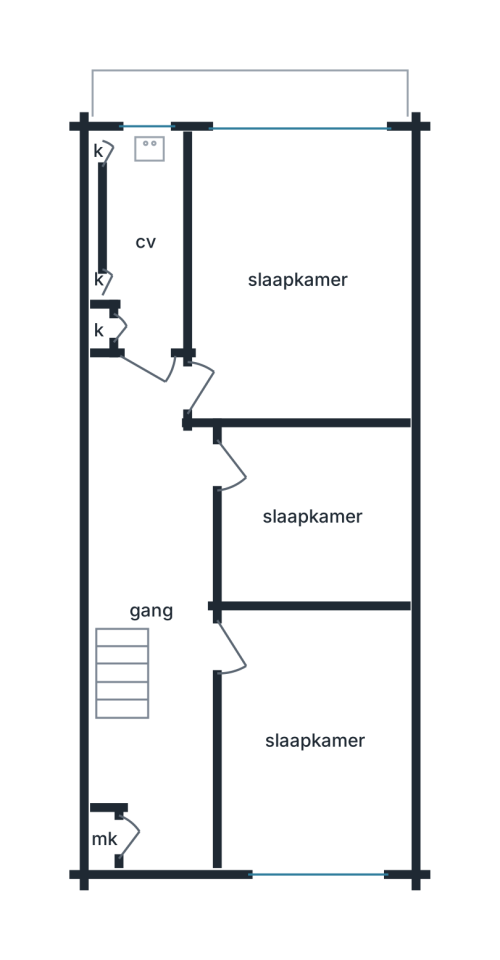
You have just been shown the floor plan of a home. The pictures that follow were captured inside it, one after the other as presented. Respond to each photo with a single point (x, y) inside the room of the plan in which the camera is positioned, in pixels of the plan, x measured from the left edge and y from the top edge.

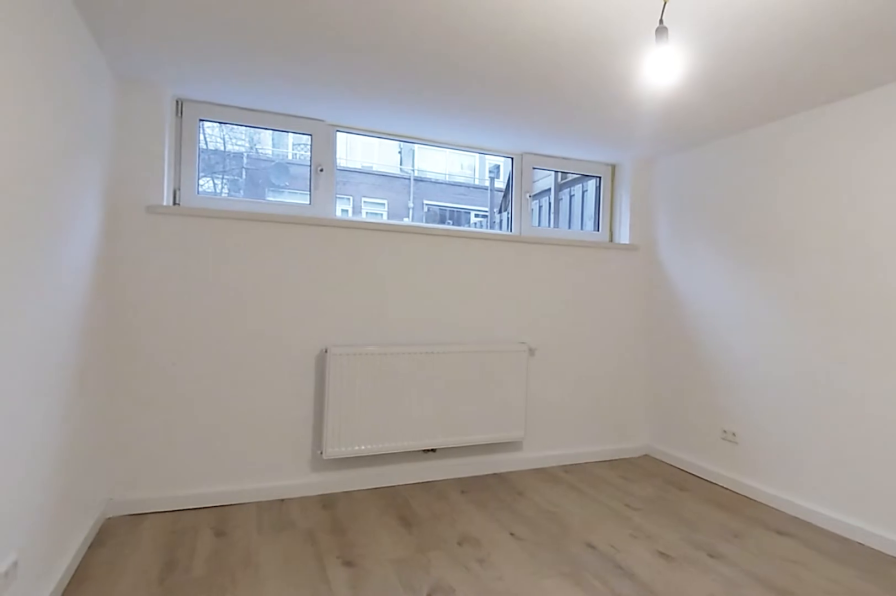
(244, 237)
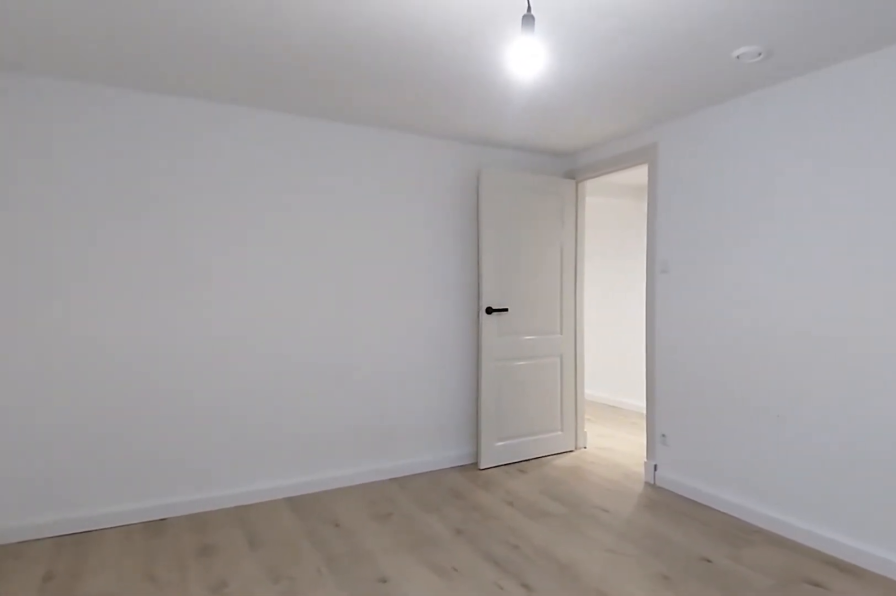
(244, 237)
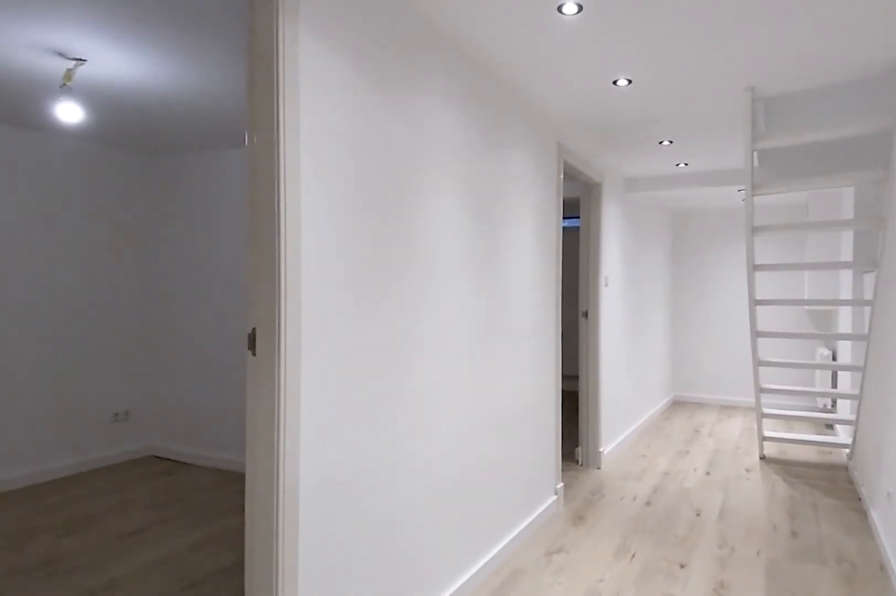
(155, 602)
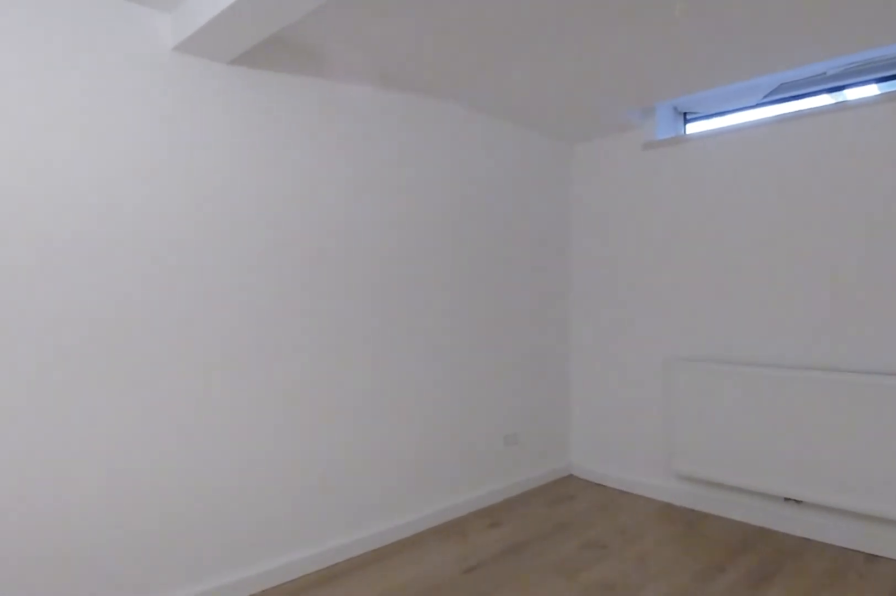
(311, 860)
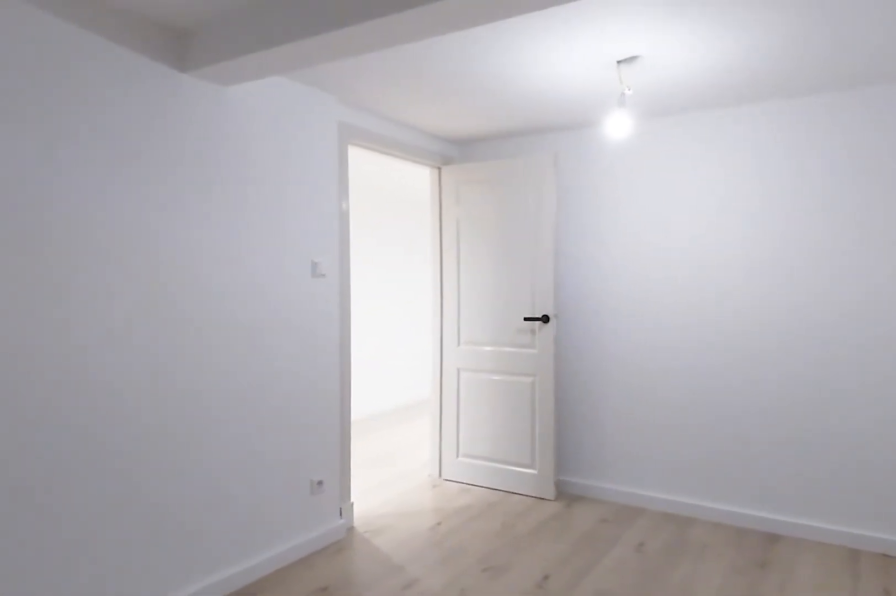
(311, 860)
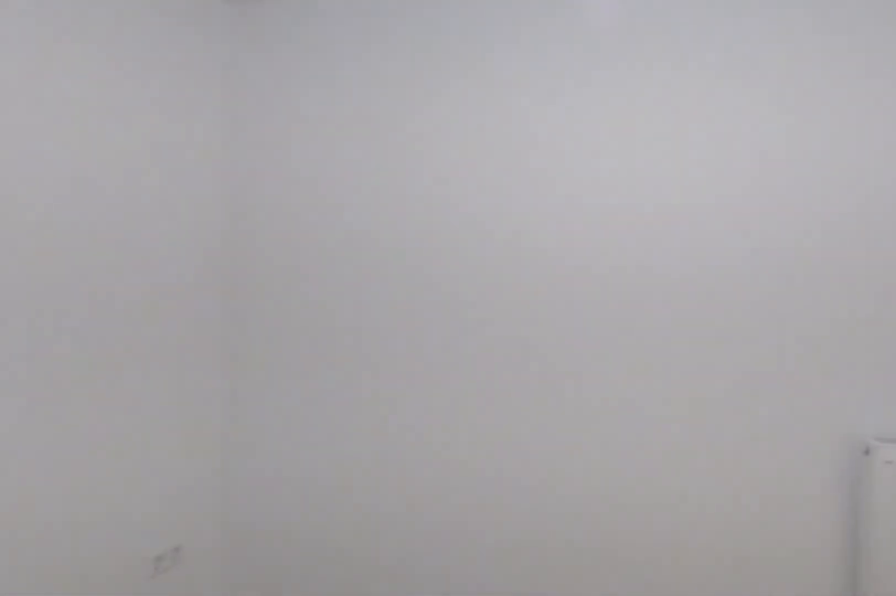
(312, 516)
